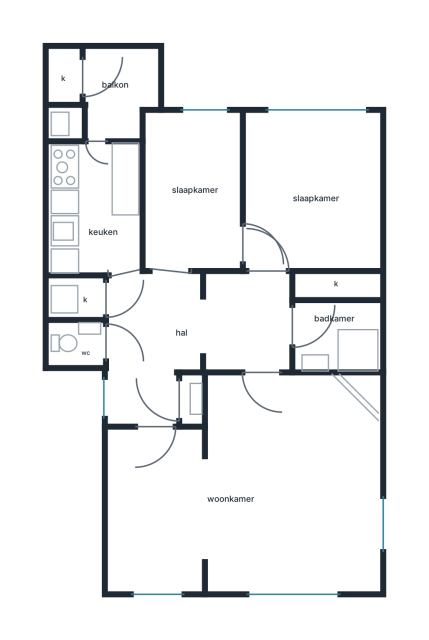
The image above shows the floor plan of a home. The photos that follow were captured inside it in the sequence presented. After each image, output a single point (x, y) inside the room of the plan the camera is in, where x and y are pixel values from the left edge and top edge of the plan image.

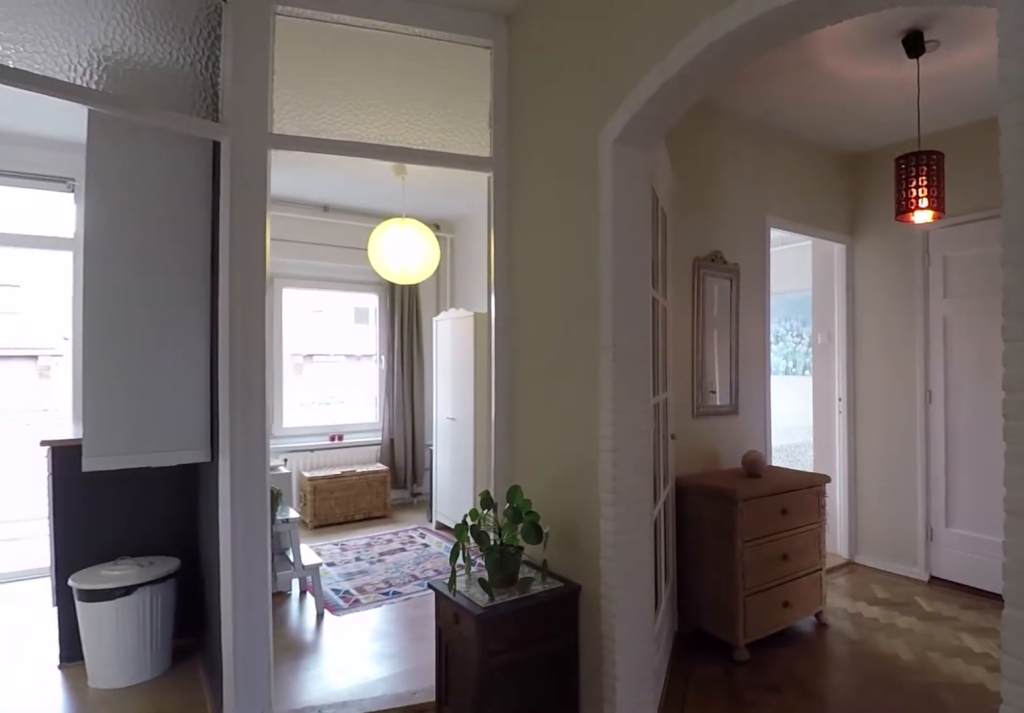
(110, 311)
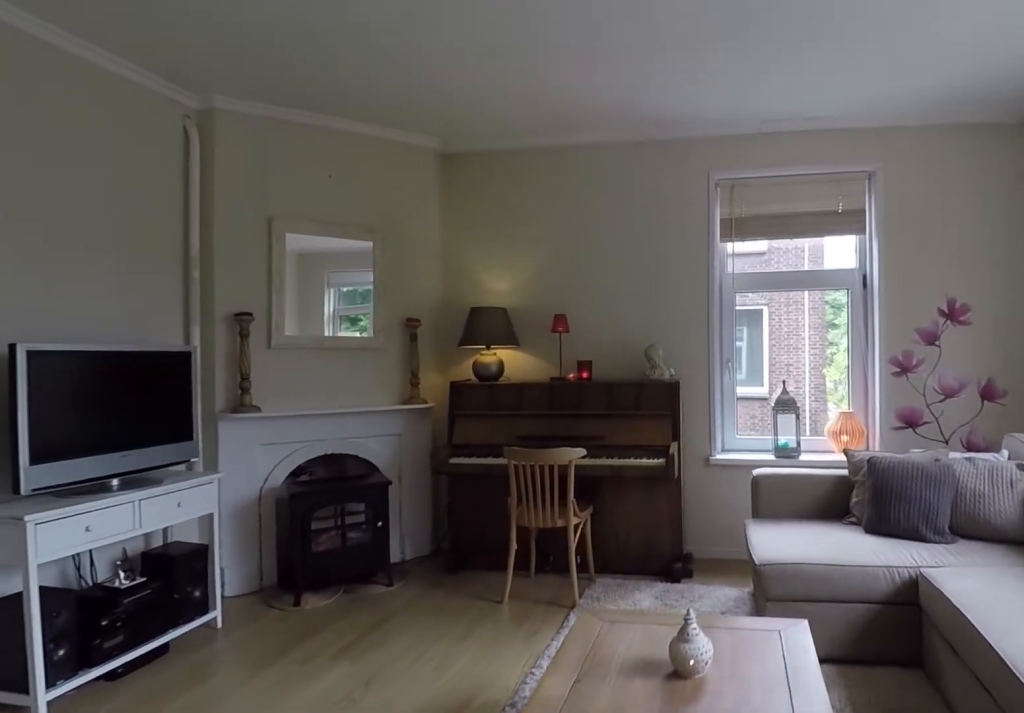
(252, 489)
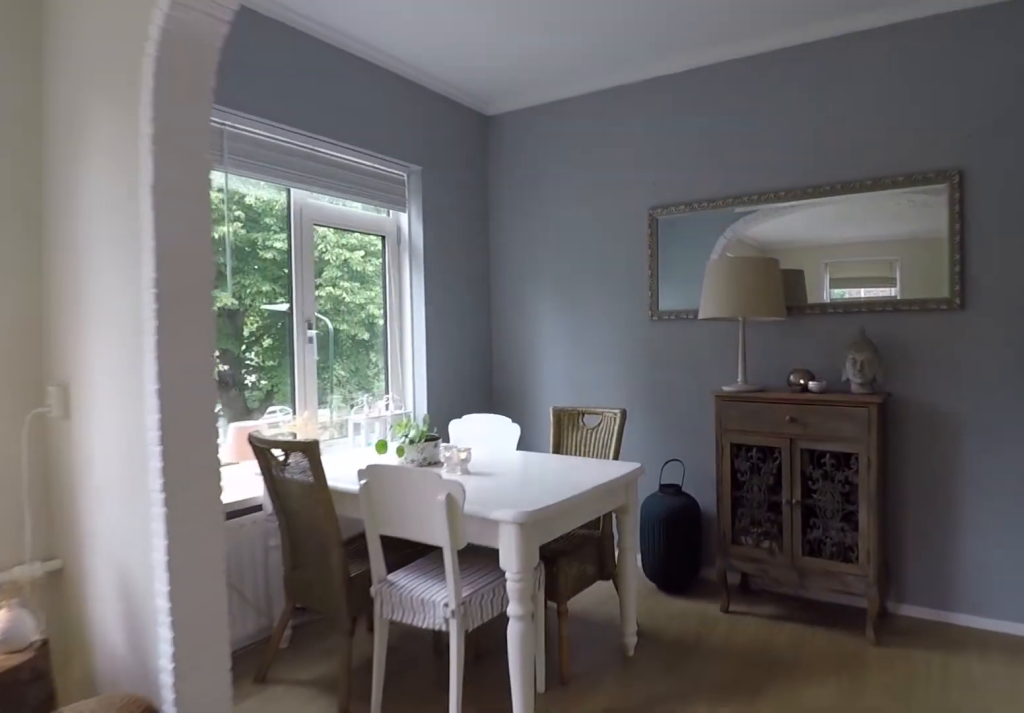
(252, 489)
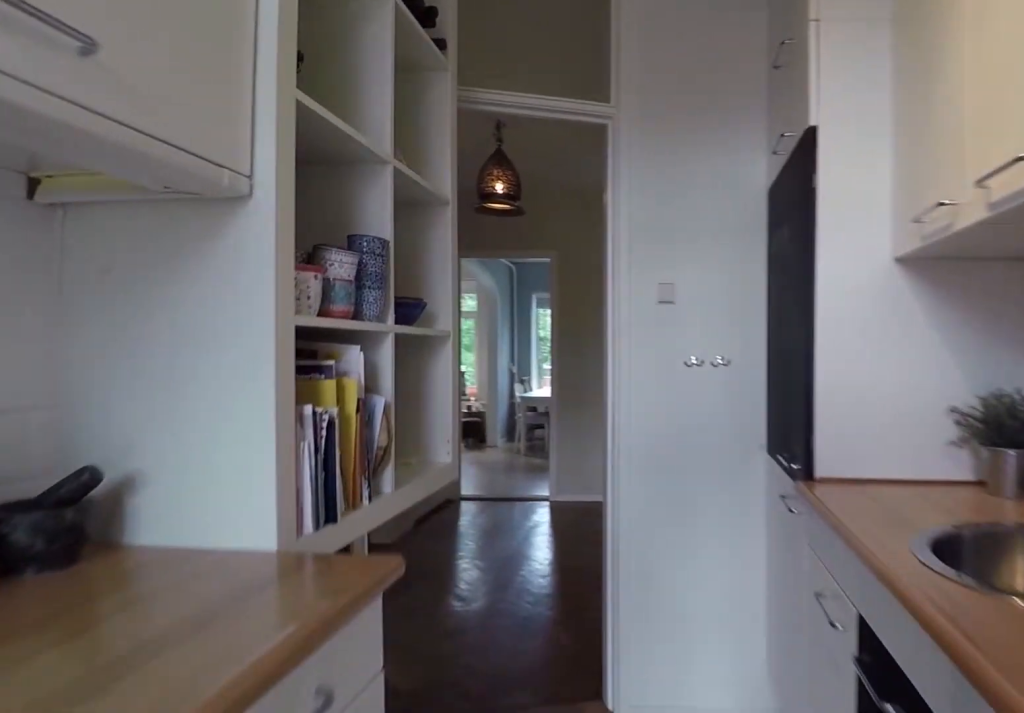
(95, 207)
